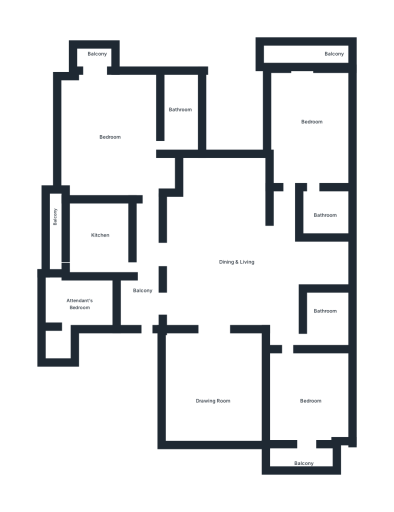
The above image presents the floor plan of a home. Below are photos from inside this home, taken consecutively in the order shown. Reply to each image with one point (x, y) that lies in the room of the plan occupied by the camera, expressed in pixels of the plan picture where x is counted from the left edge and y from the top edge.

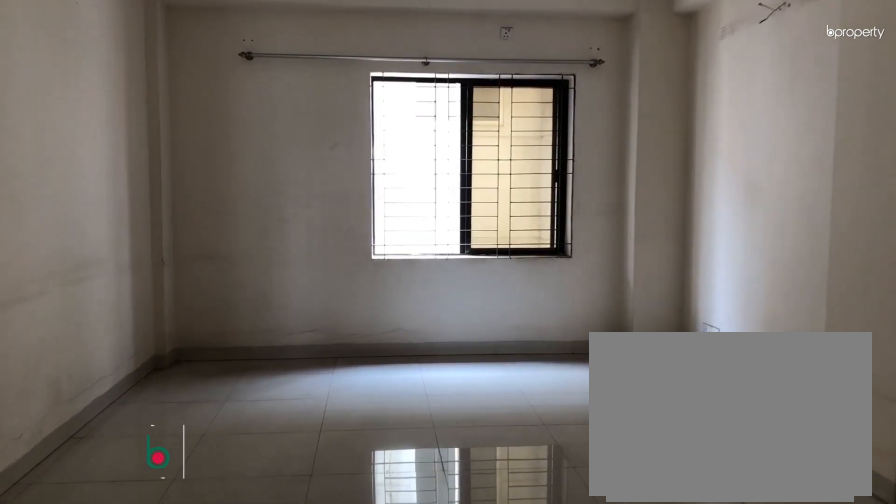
(215, 392)
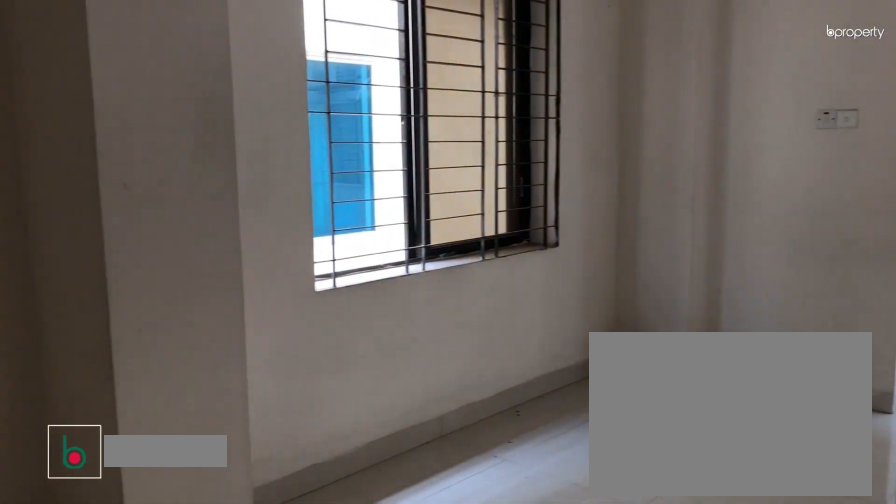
(303, 398)
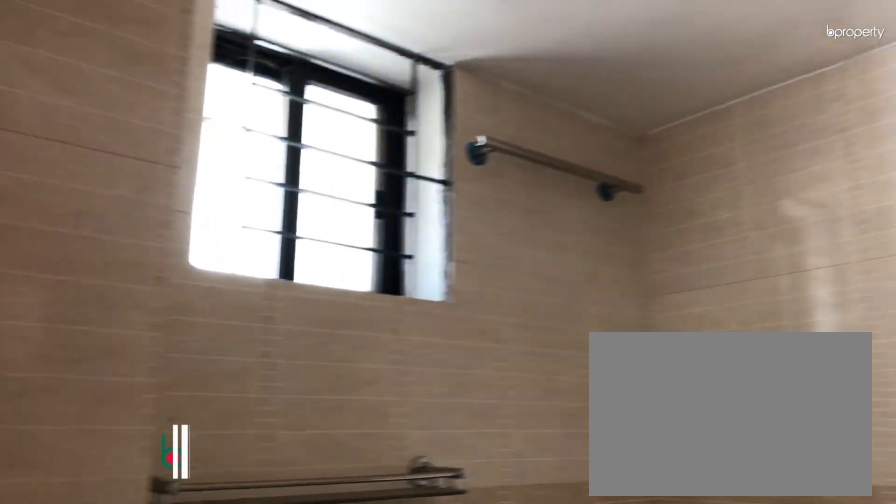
(325, 217)
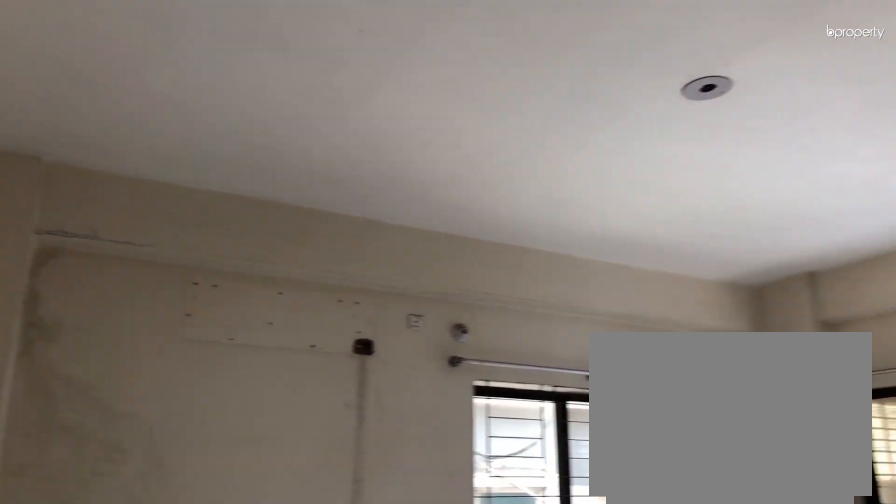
(111, 133)
